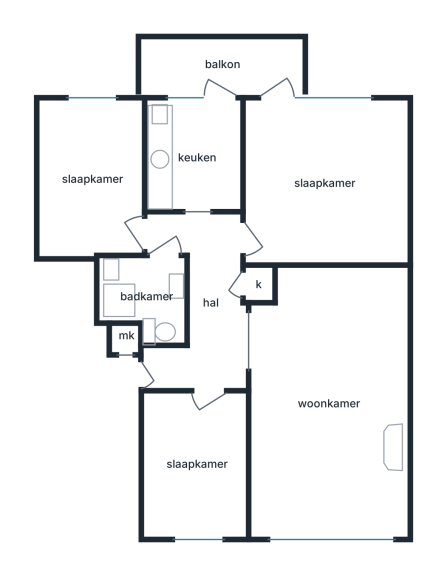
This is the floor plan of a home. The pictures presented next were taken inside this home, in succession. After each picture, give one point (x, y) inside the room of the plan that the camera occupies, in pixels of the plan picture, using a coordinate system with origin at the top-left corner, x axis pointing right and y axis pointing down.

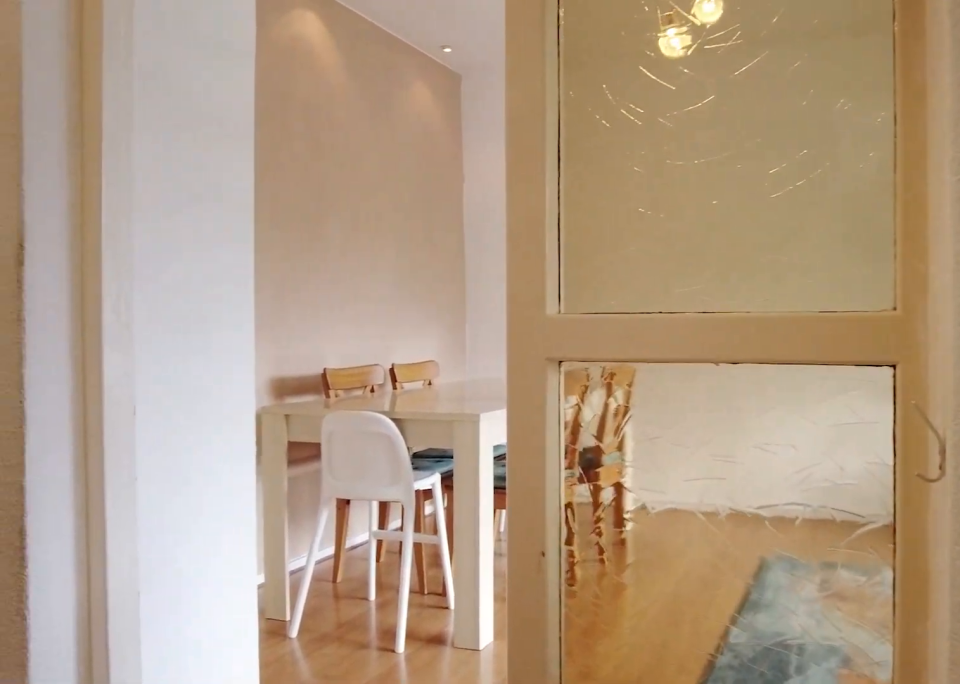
(203, 301)
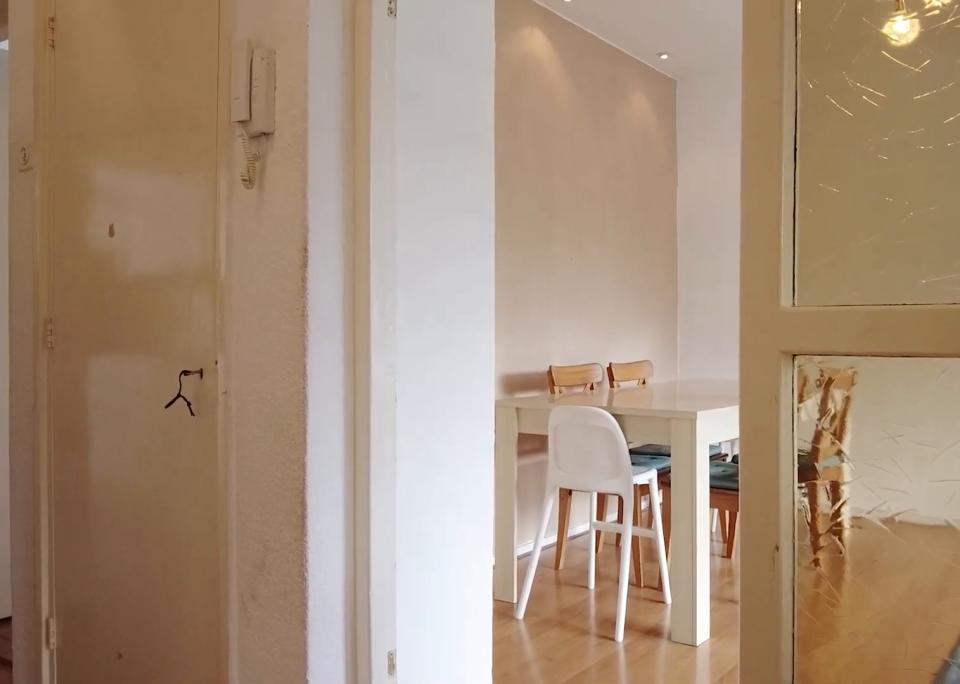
(203, 301)
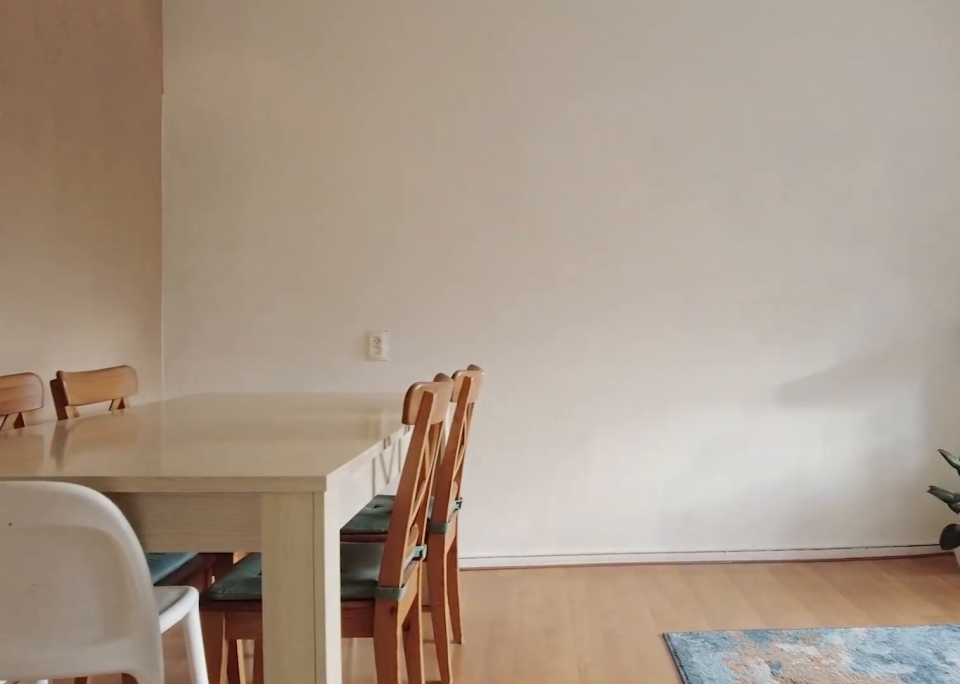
(328, 402)
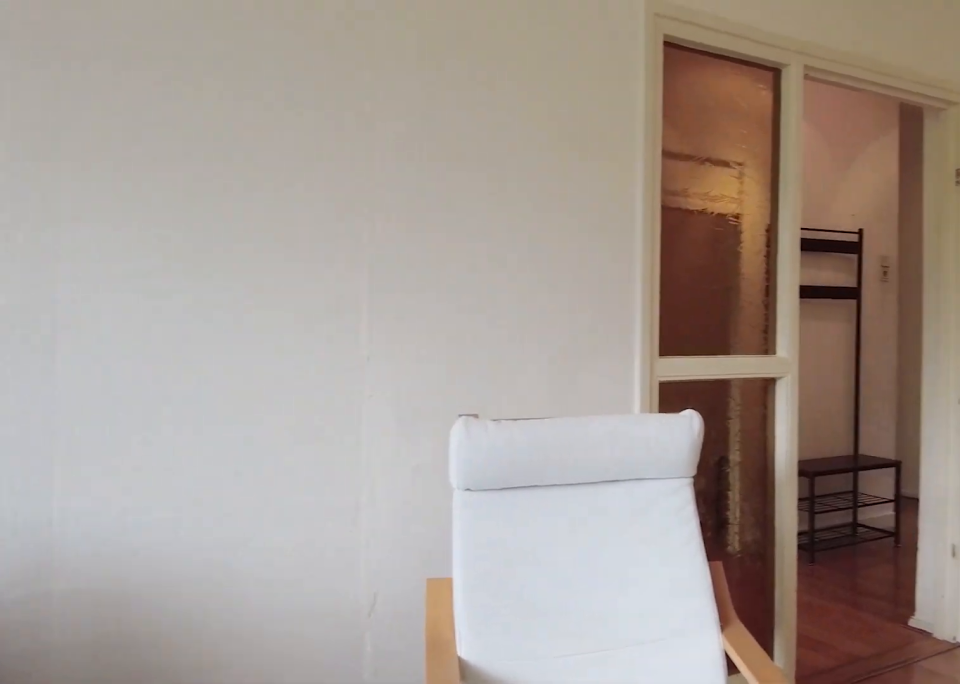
(328, 402)
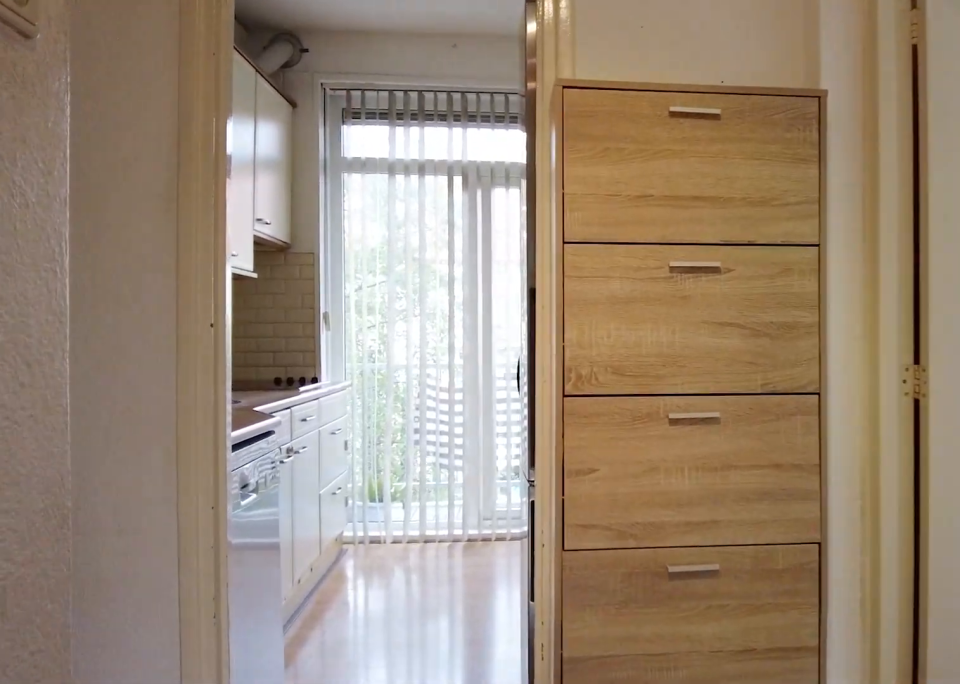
(203, 302)
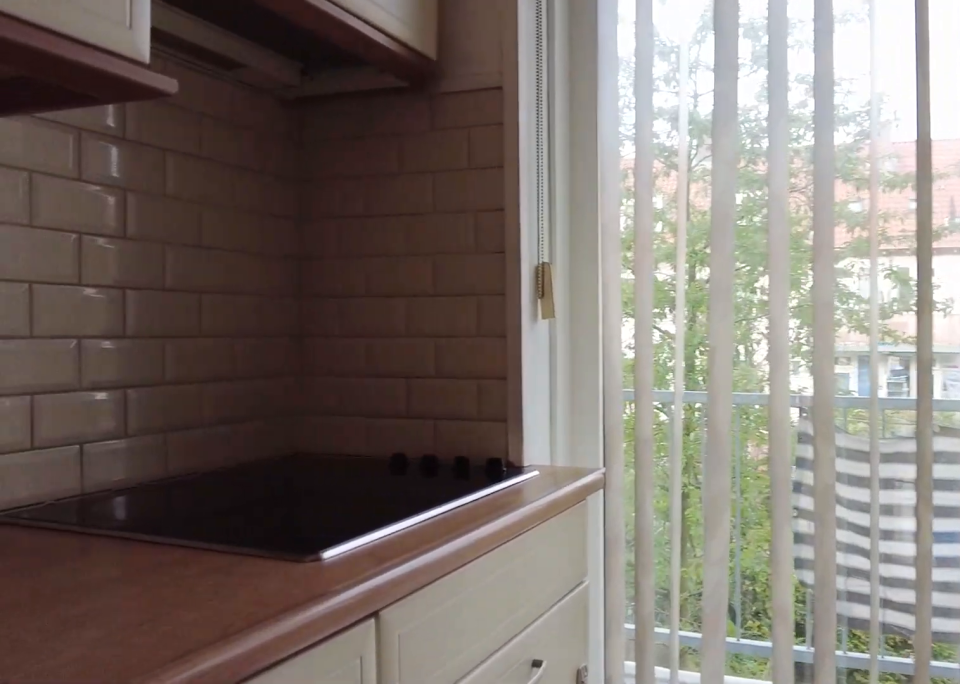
(195, 157)
